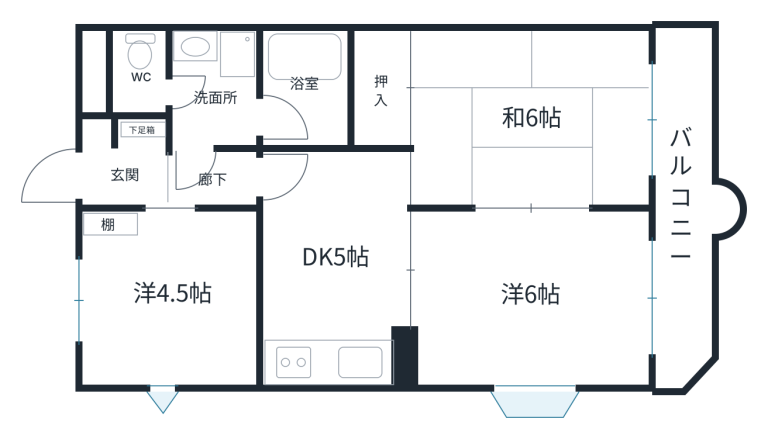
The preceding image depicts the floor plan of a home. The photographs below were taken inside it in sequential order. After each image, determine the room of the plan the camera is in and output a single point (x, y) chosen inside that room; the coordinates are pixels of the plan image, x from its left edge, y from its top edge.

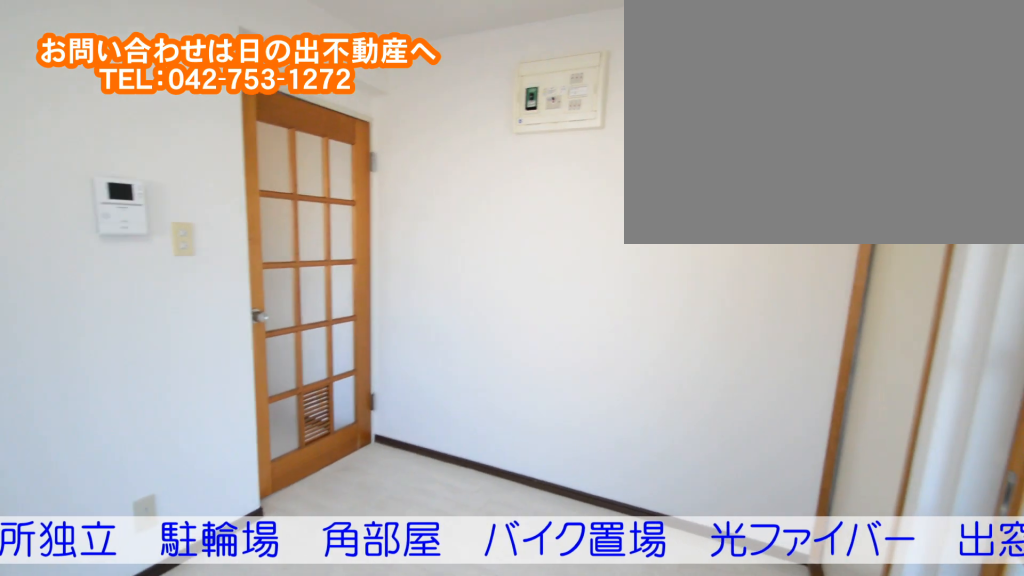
(344, 291)
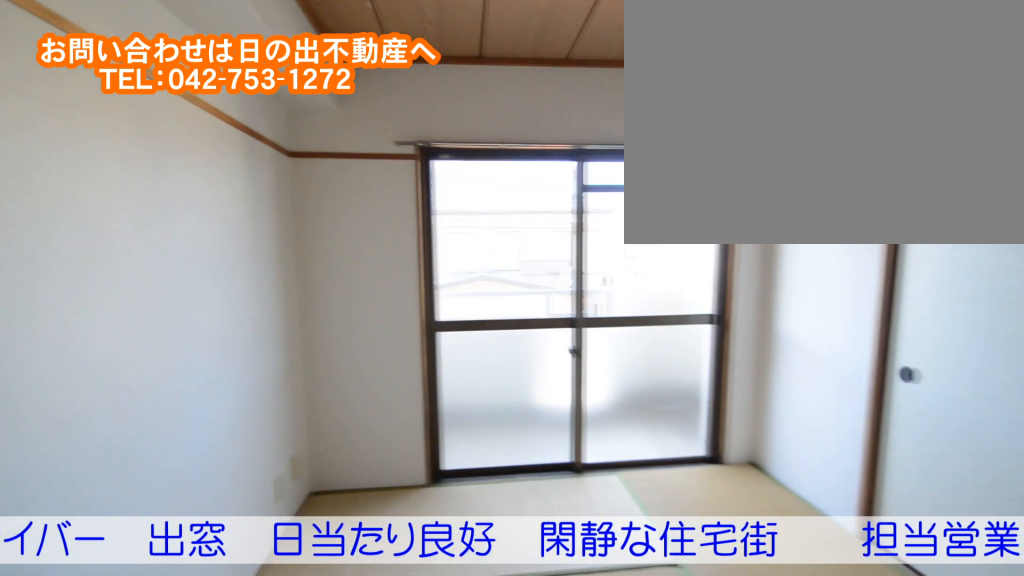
(526, 151)
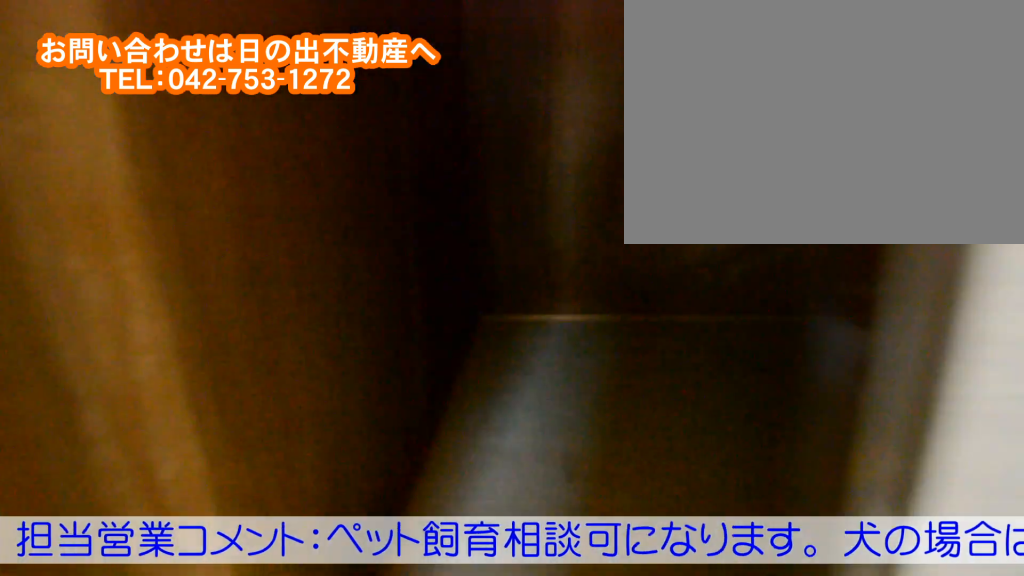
(526, 151)
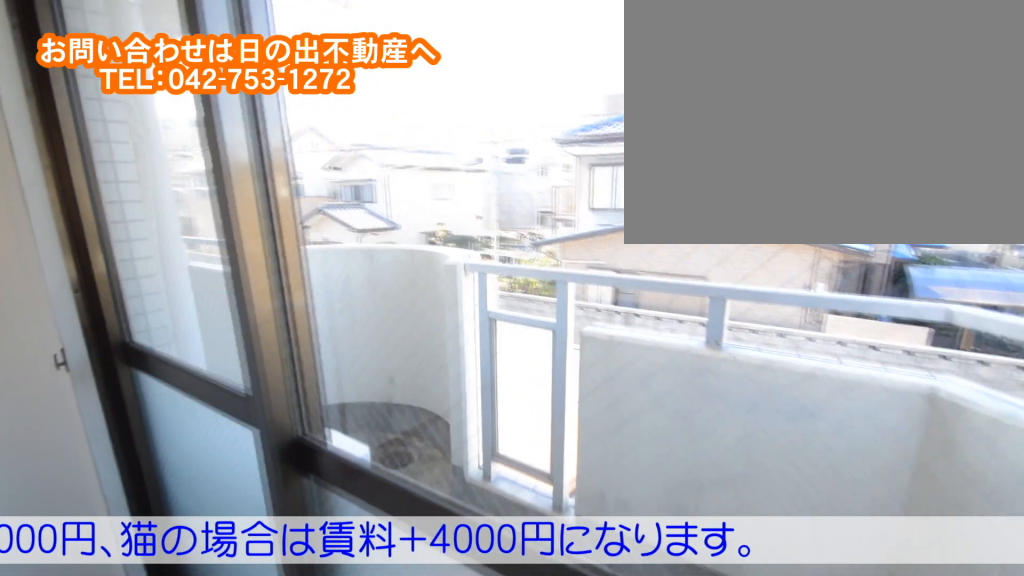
(538, 319)
